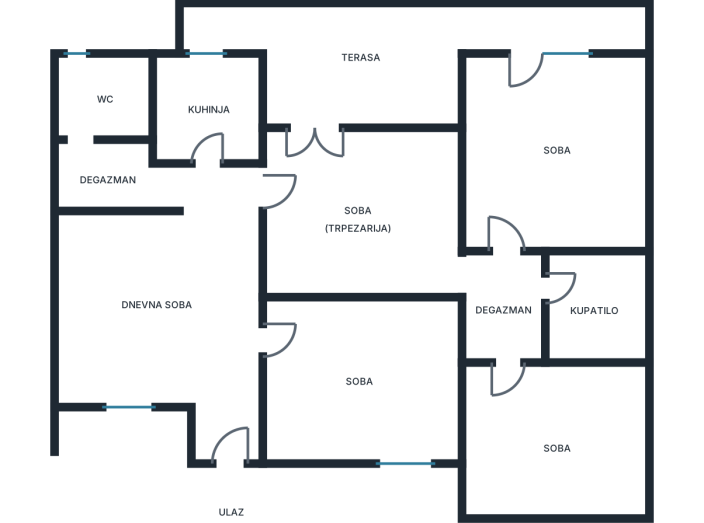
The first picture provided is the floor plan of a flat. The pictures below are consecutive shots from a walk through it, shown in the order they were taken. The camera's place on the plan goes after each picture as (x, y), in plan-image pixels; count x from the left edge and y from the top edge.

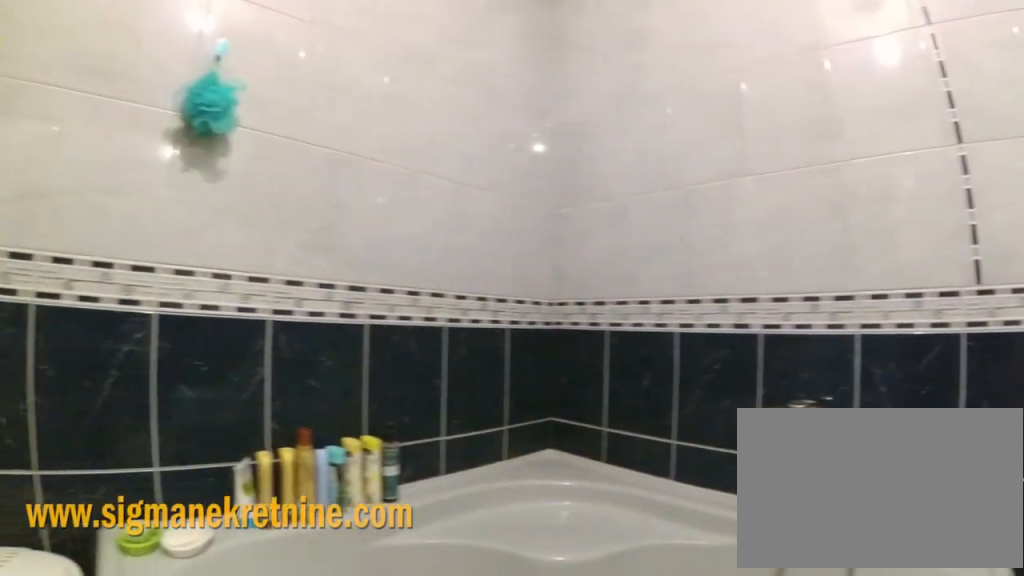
(565, 331)
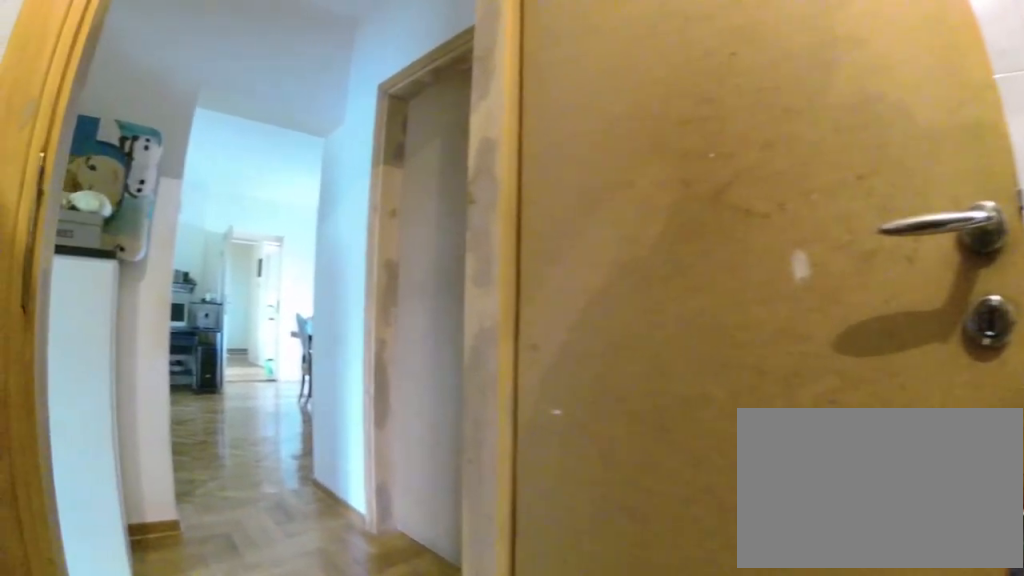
(599, 321)
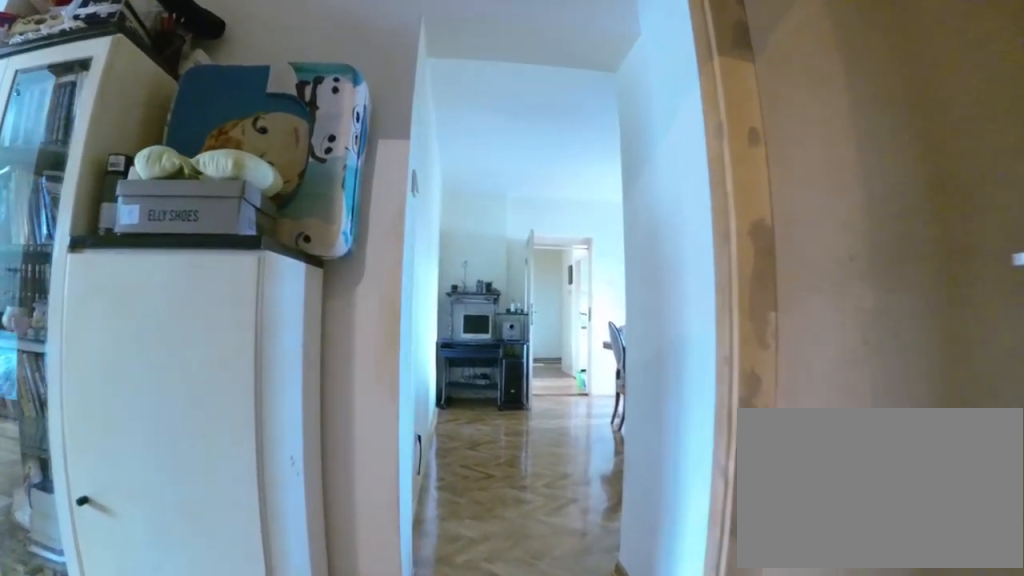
(548, 290)
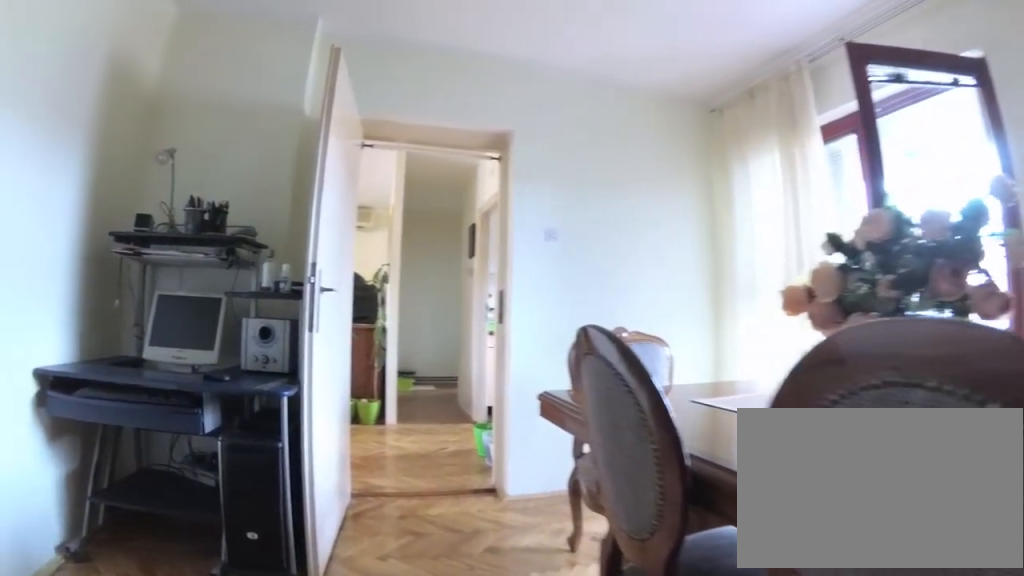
(406, 231)
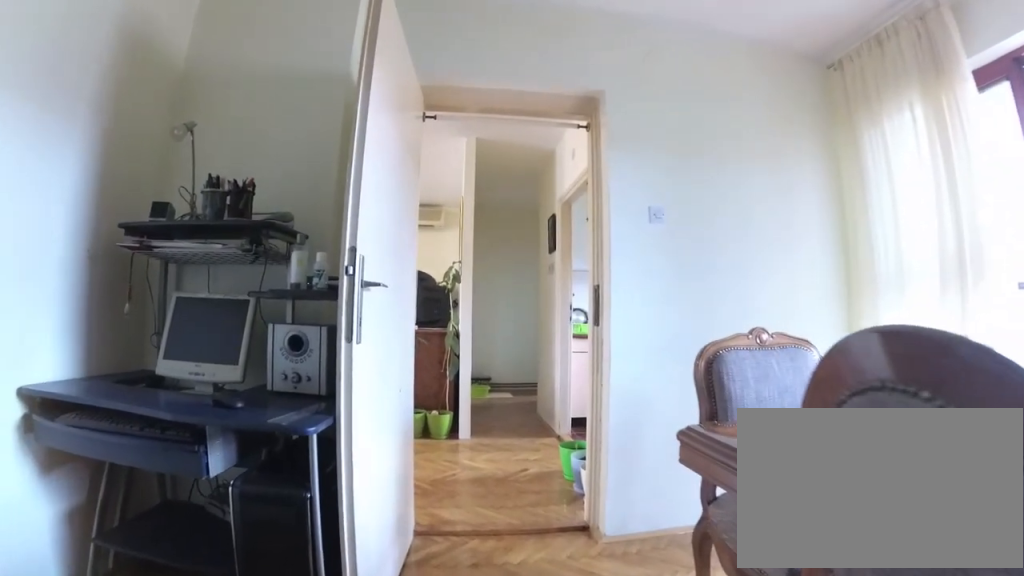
(376, 208)
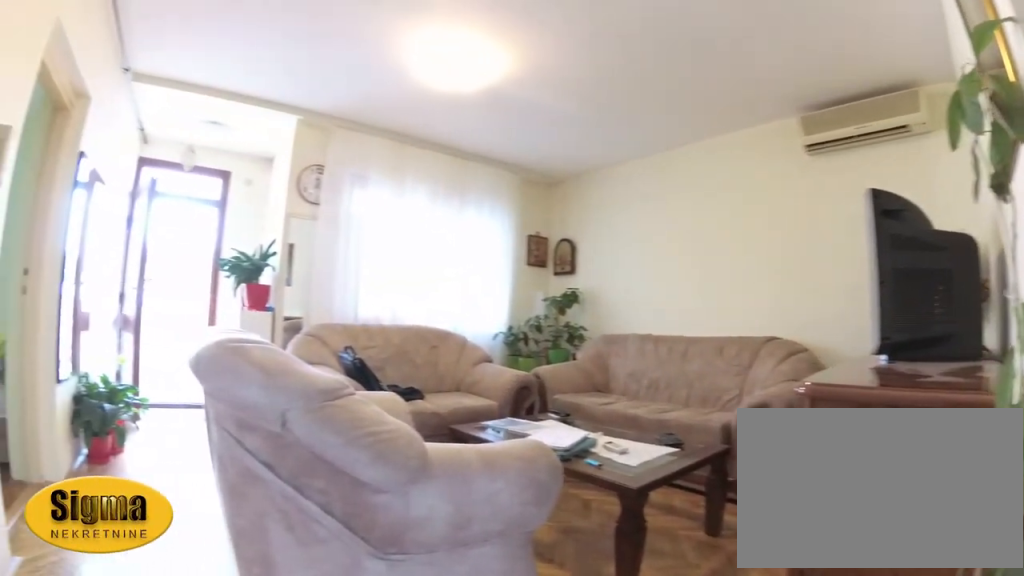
(225, 172)
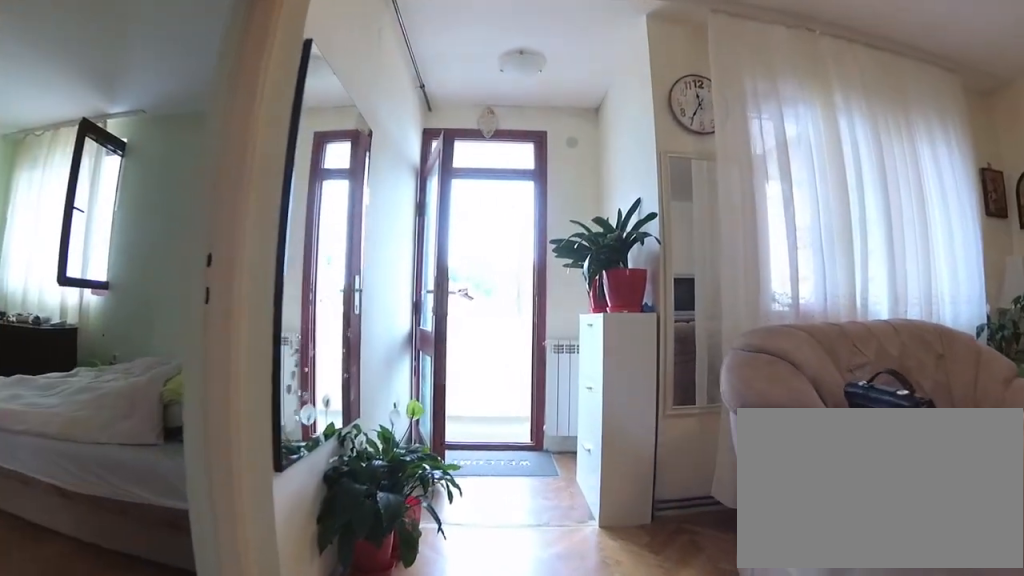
(215, 296)
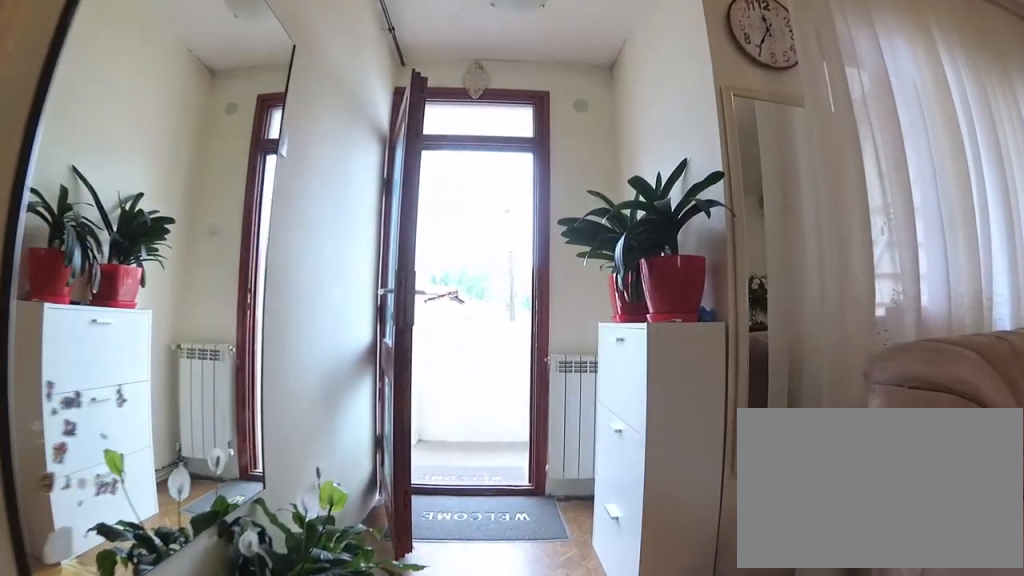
(220, 354)
